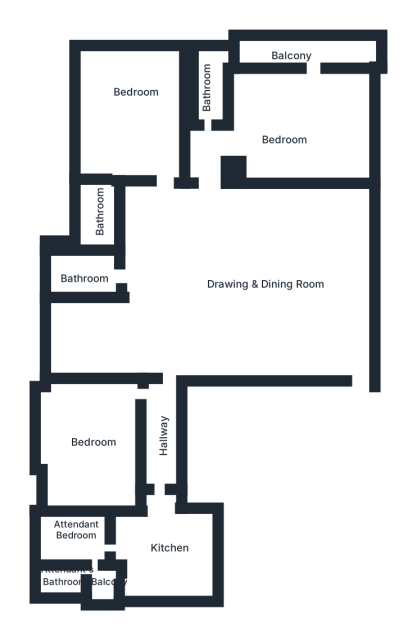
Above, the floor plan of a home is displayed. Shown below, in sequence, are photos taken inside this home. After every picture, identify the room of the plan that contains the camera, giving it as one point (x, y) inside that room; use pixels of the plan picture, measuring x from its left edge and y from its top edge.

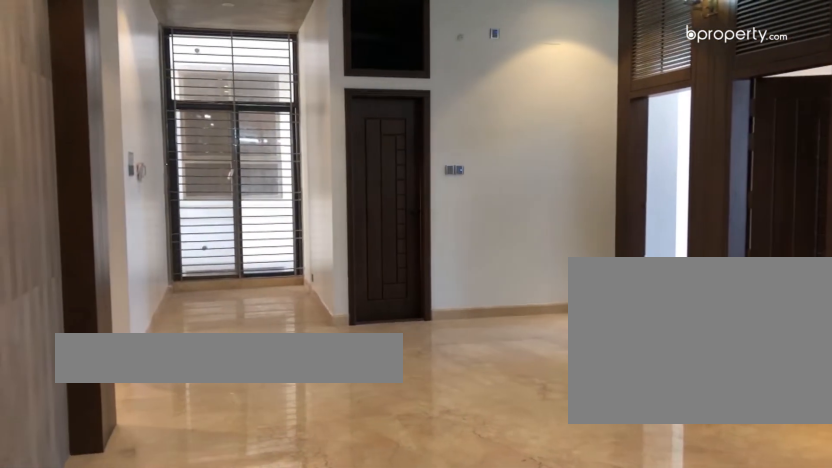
(312, 309)
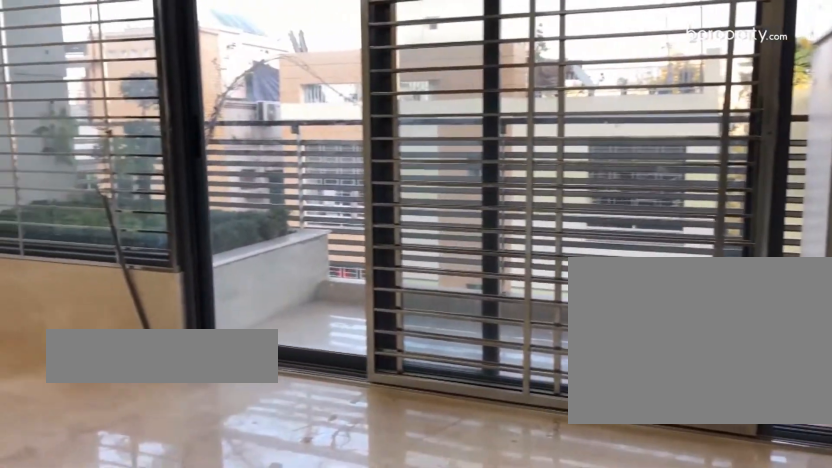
(300, 122)
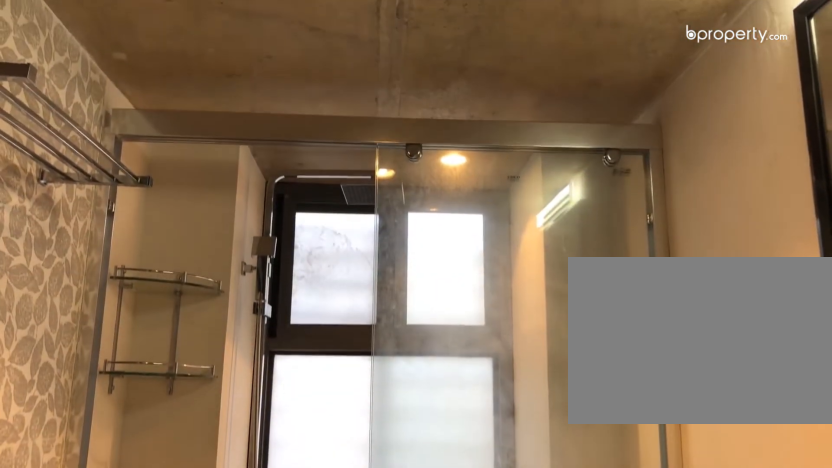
(207, 105)
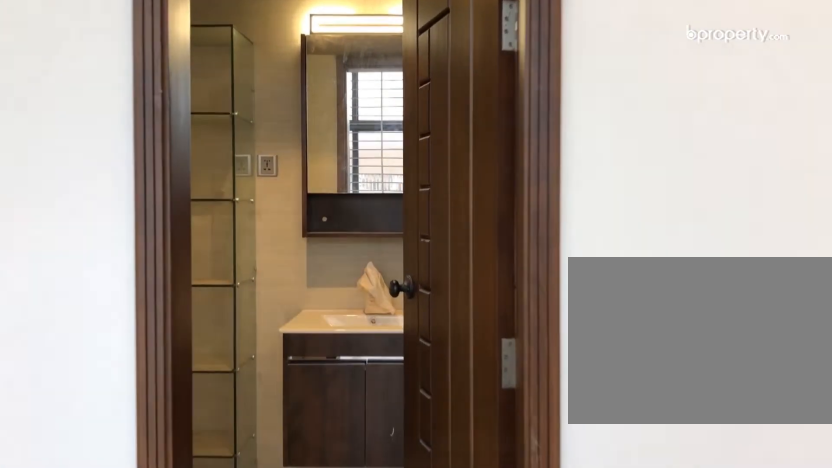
(131, 117)
